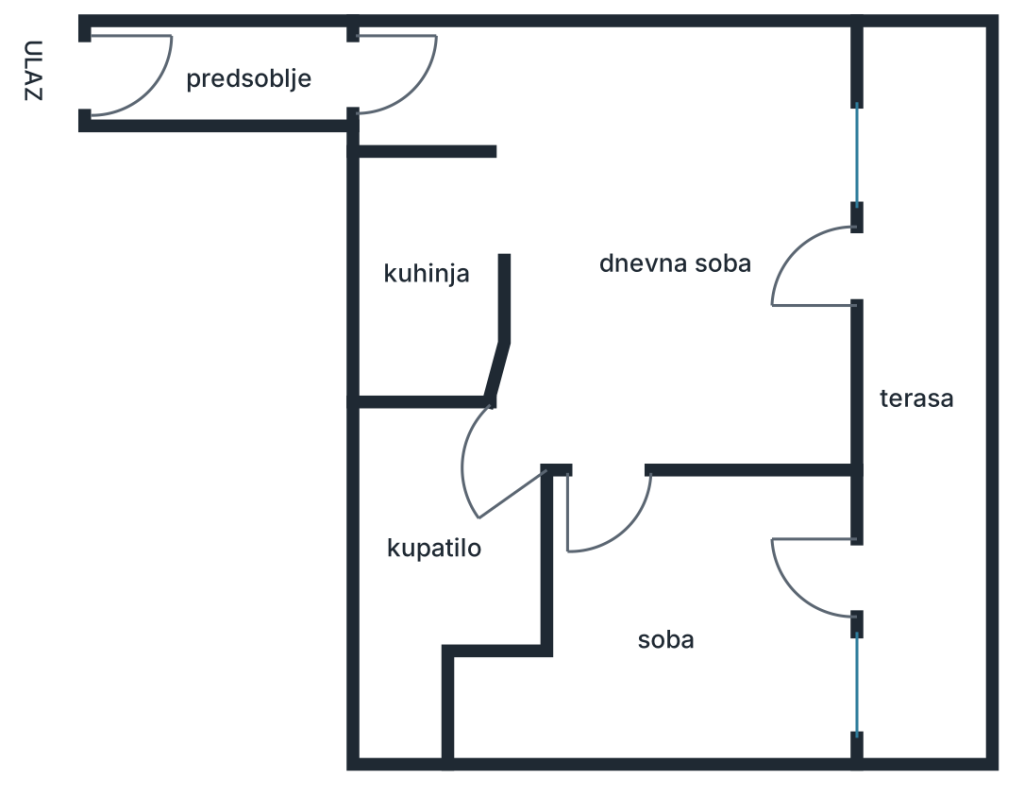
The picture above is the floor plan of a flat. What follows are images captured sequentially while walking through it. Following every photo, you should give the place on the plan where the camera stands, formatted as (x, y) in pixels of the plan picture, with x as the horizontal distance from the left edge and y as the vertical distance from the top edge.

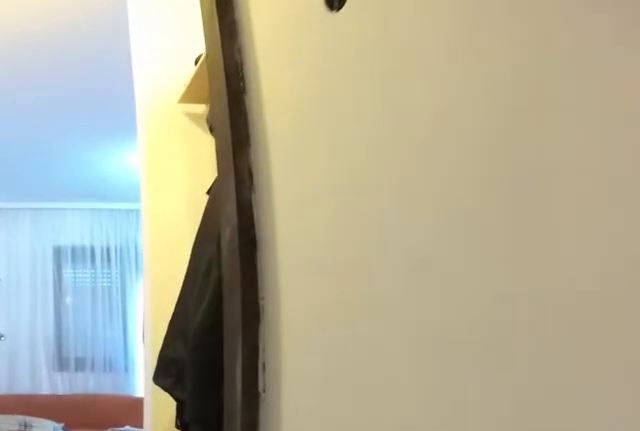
(207, 73)
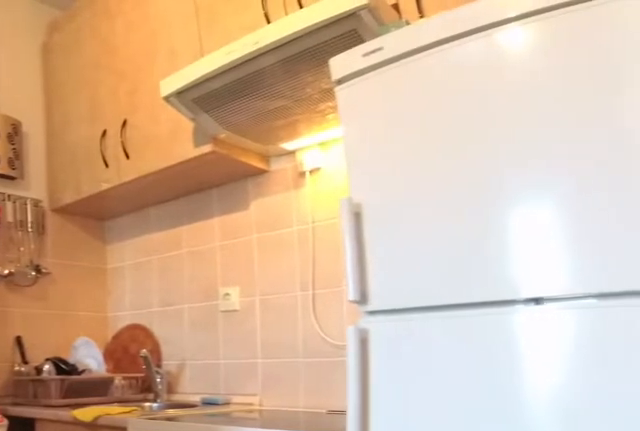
(570, 137)
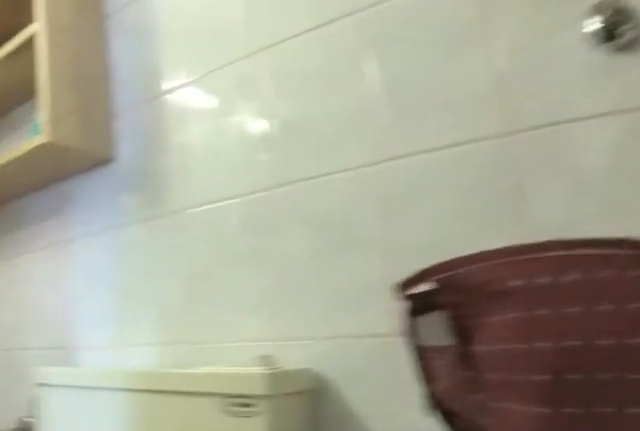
(475, 432)
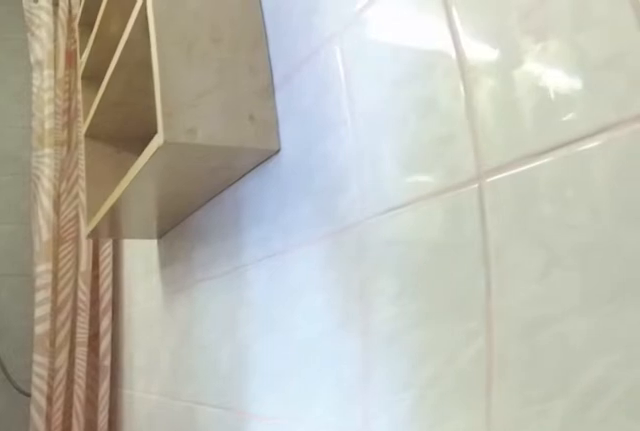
(457, 424)
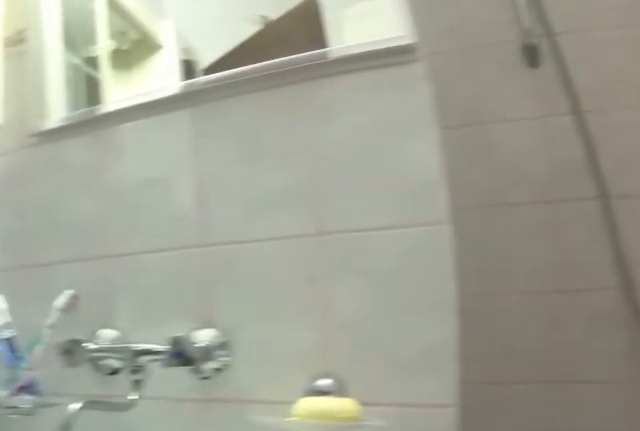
(448, 507)
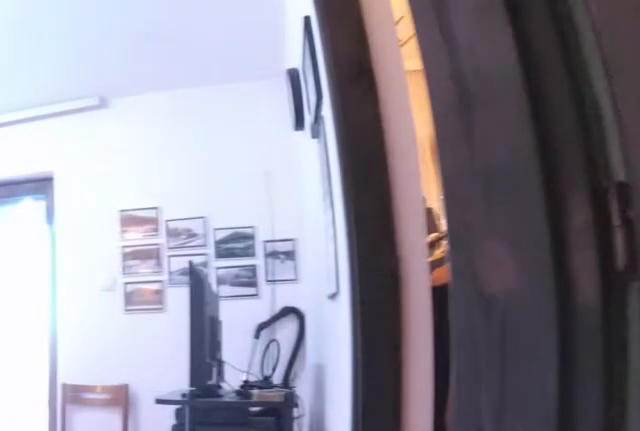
(531, 415)
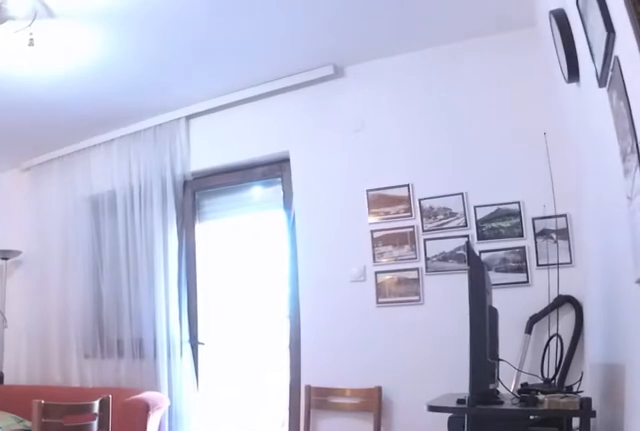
(532, 415)
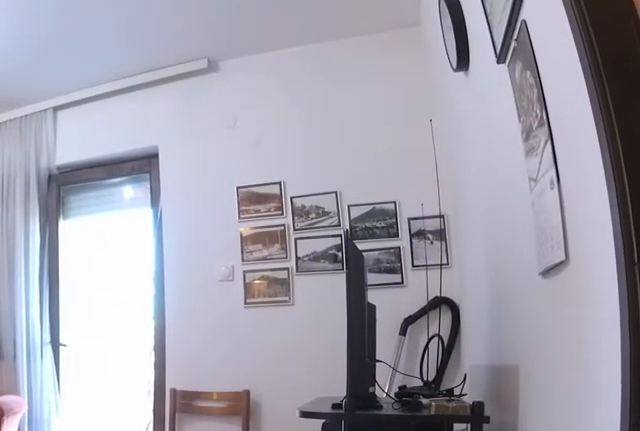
(532, 416)
